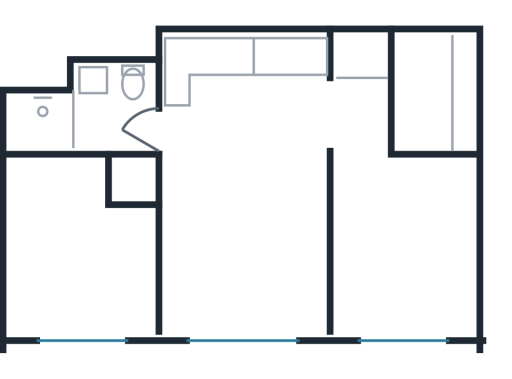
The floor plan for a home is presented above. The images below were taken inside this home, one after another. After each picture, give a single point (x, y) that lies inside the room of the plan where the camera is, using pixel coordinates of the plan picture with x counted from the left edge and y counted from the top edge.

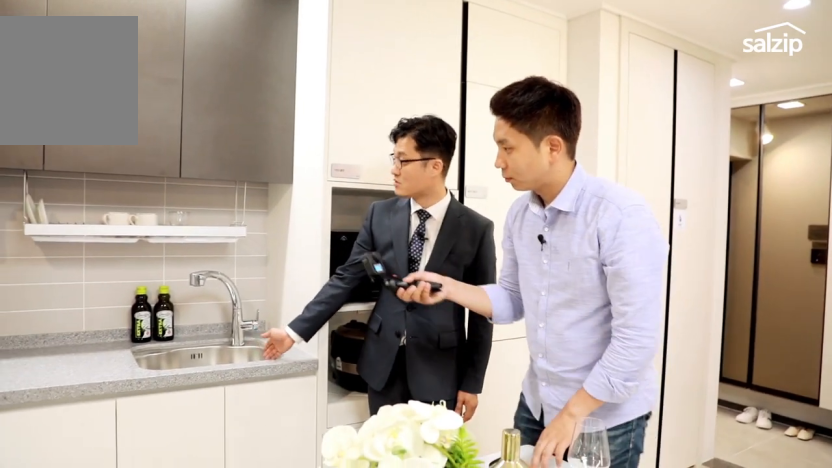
(254, 101)
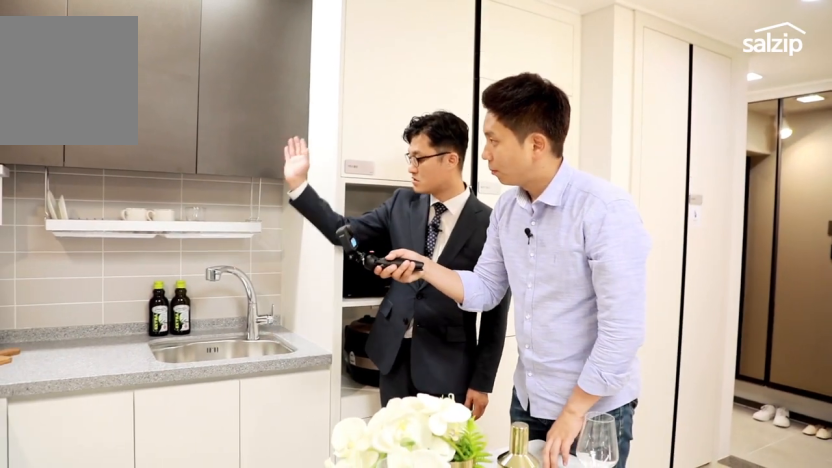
(254, 101)
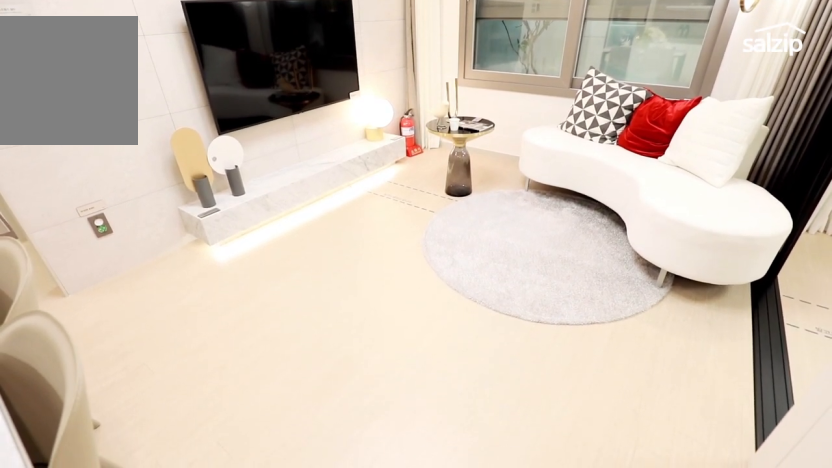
(246, 247)
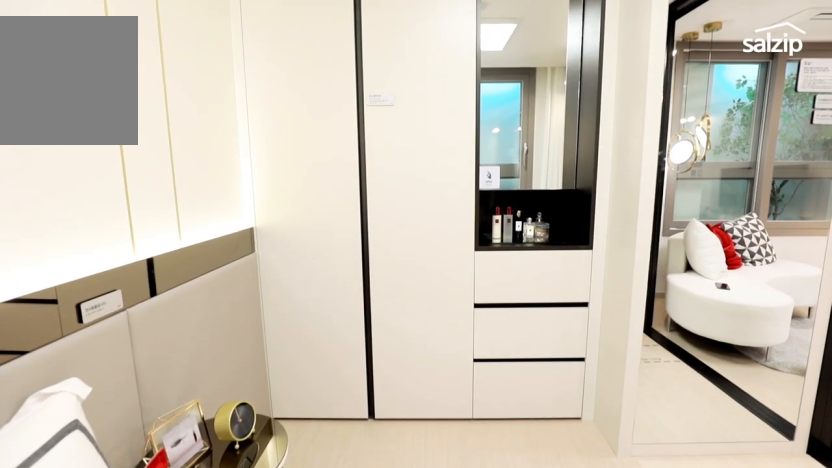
(73, 251)
